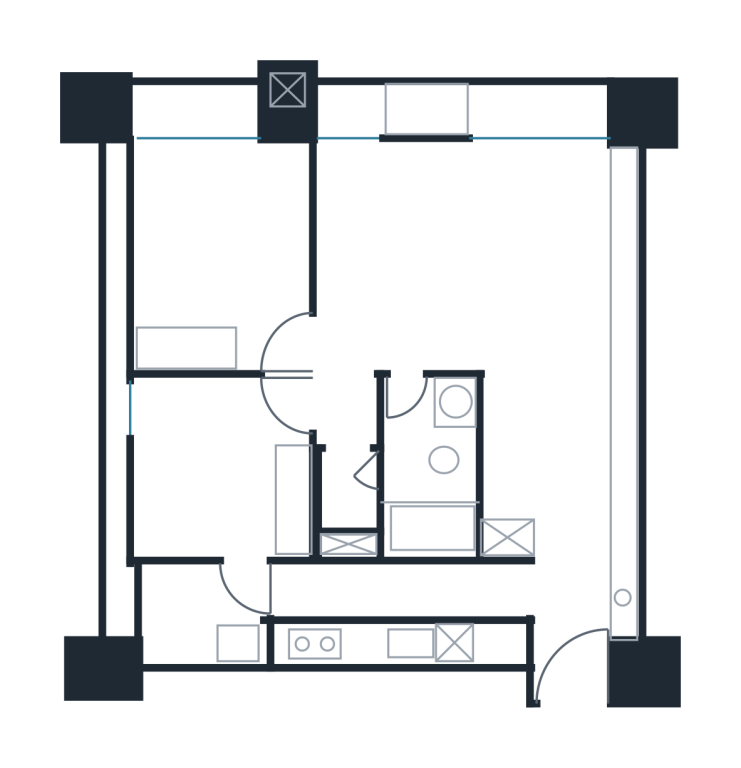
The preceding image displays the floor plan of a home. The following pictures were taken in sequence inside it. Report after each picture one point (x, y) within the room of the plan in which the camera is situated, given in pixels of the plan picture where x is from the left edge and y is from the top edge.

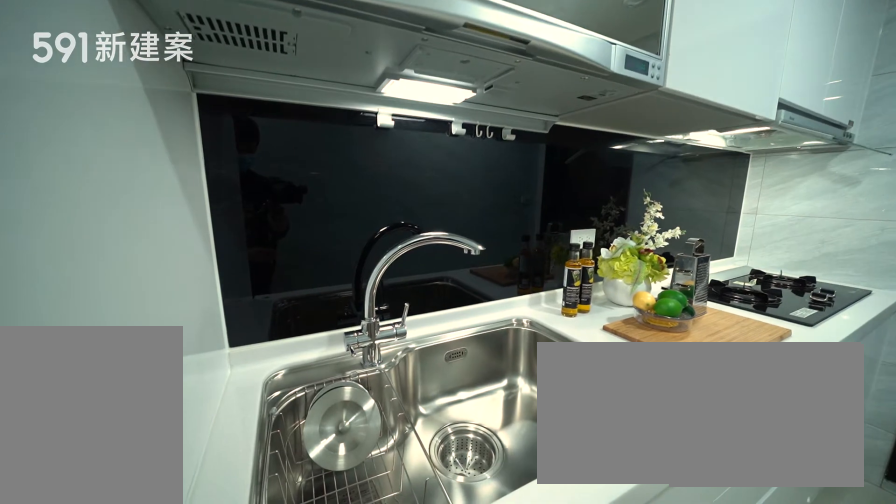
(393, 607)
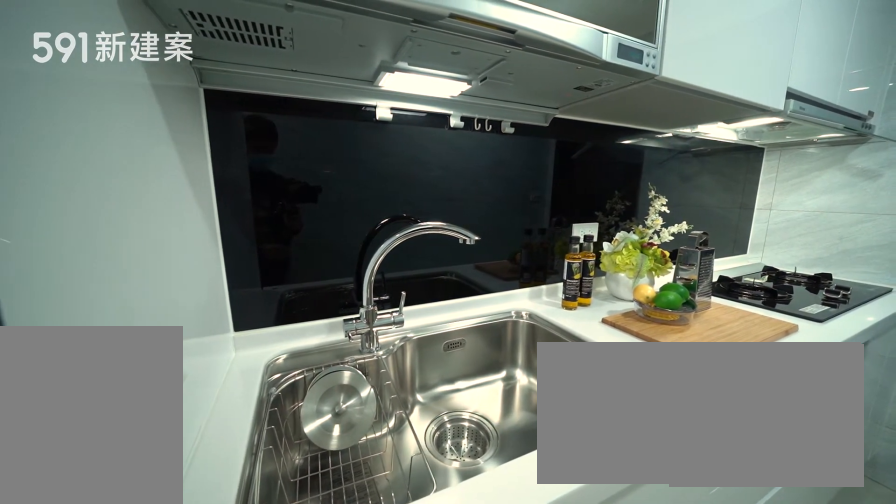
(393, 607)
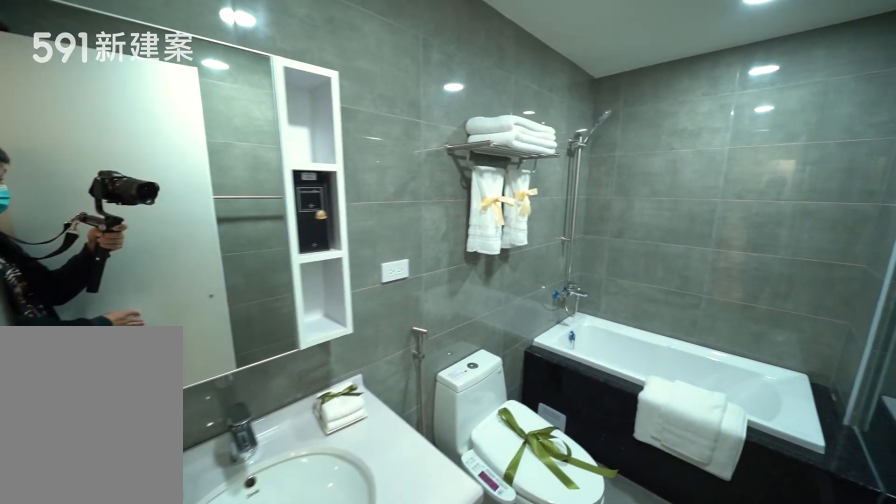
(425, 468)
